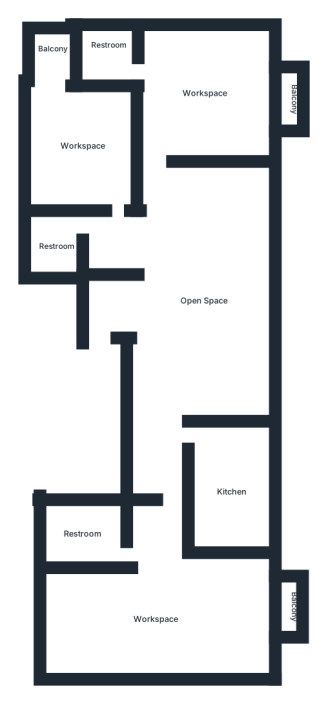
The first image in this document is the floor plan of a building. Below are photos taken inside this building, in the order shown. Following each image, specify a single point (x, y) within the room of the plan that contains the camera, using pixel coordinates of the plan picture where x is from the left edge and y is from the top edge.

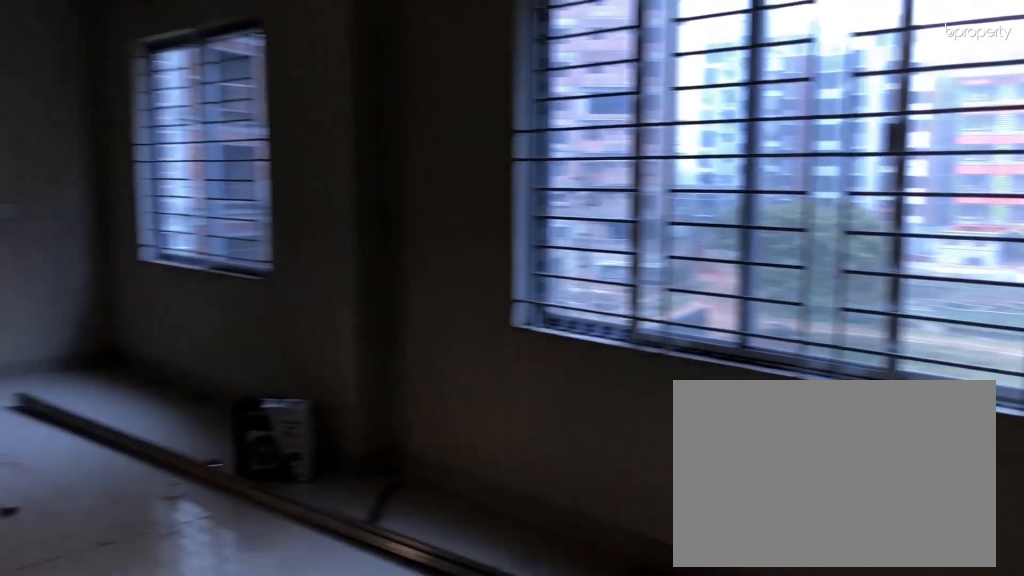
(197, 288)
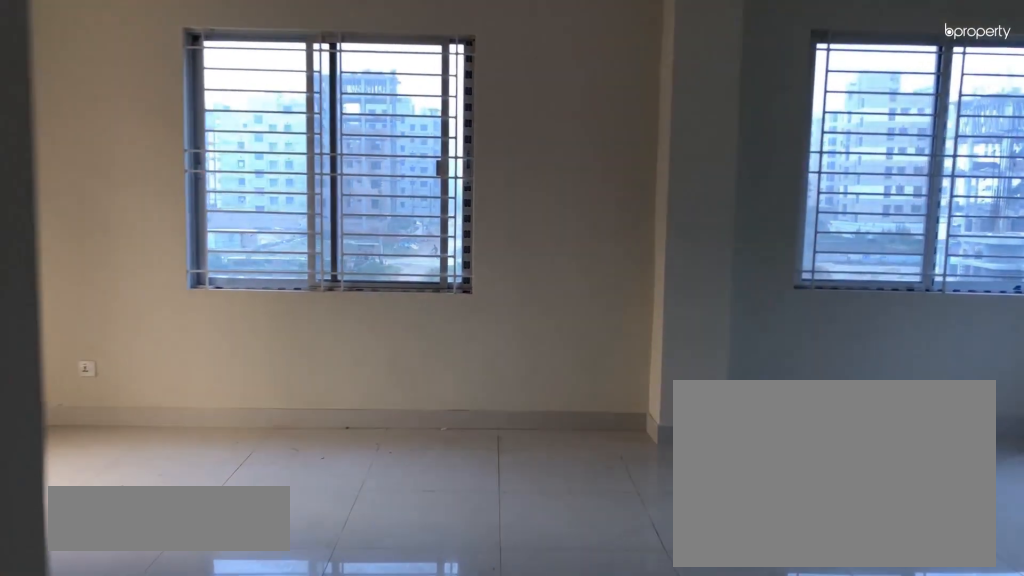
(158, 621)
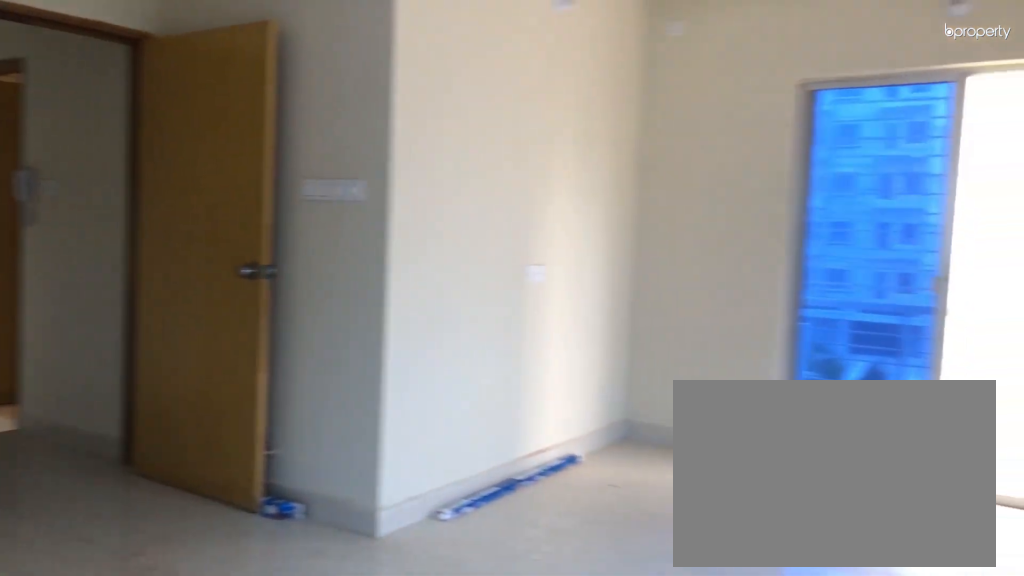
(158, 621)
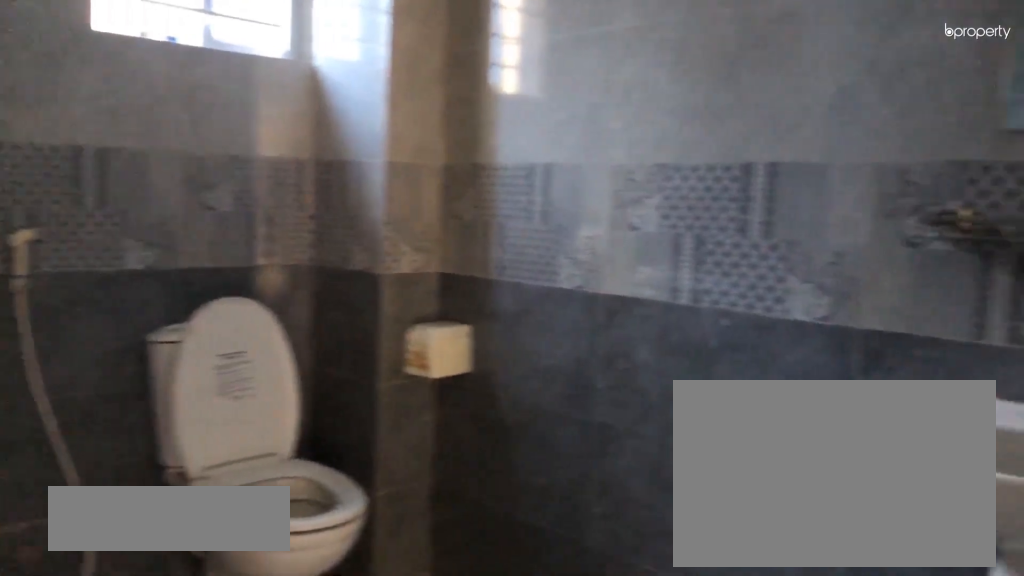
(82, 535)
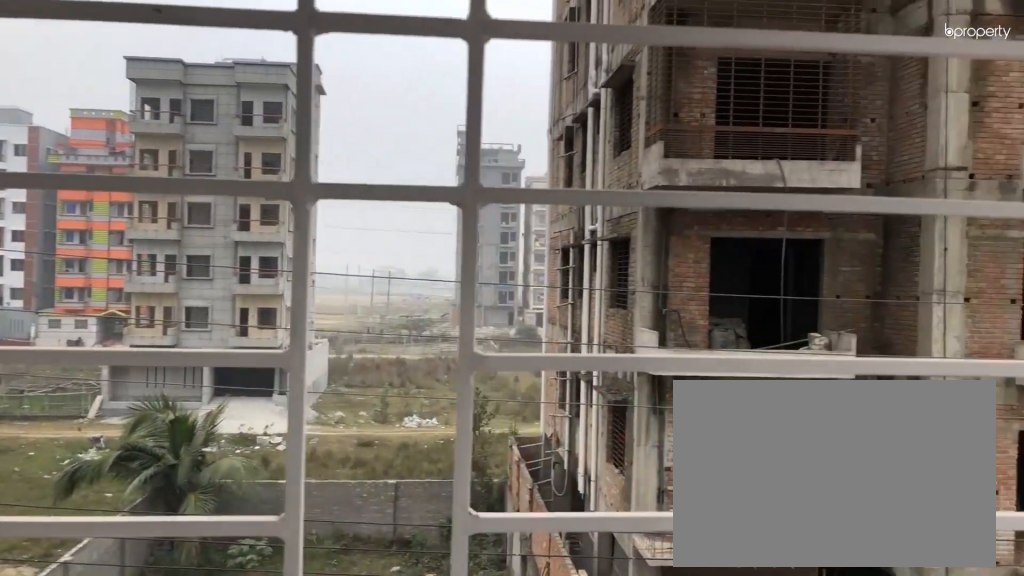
(284, 615)
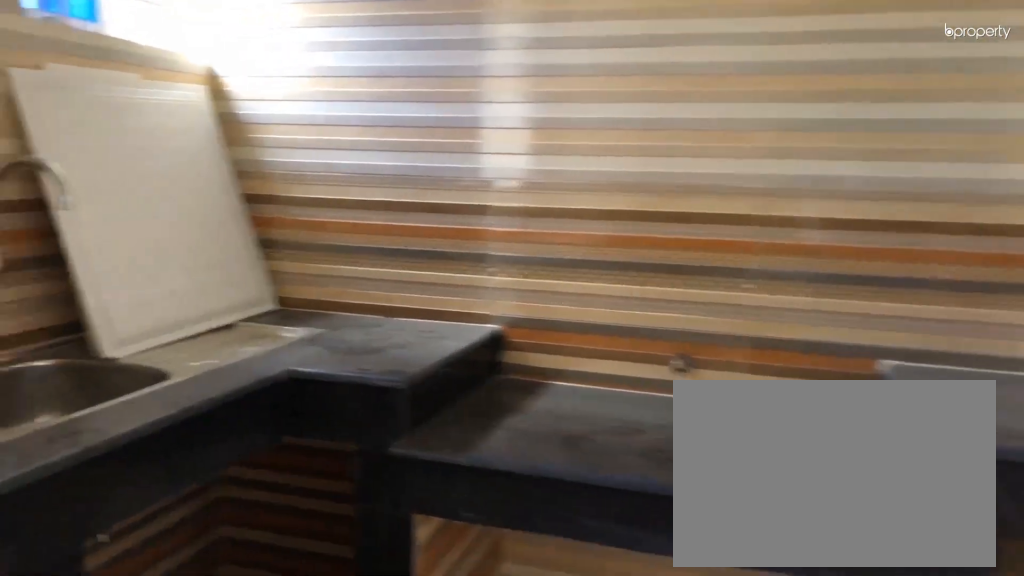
(227, 485)
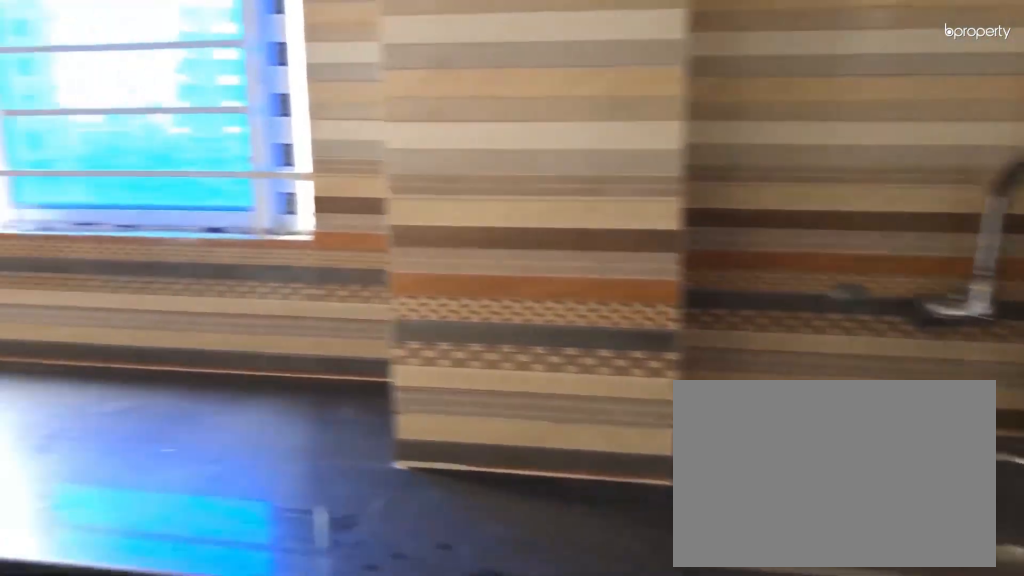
(227, 485)
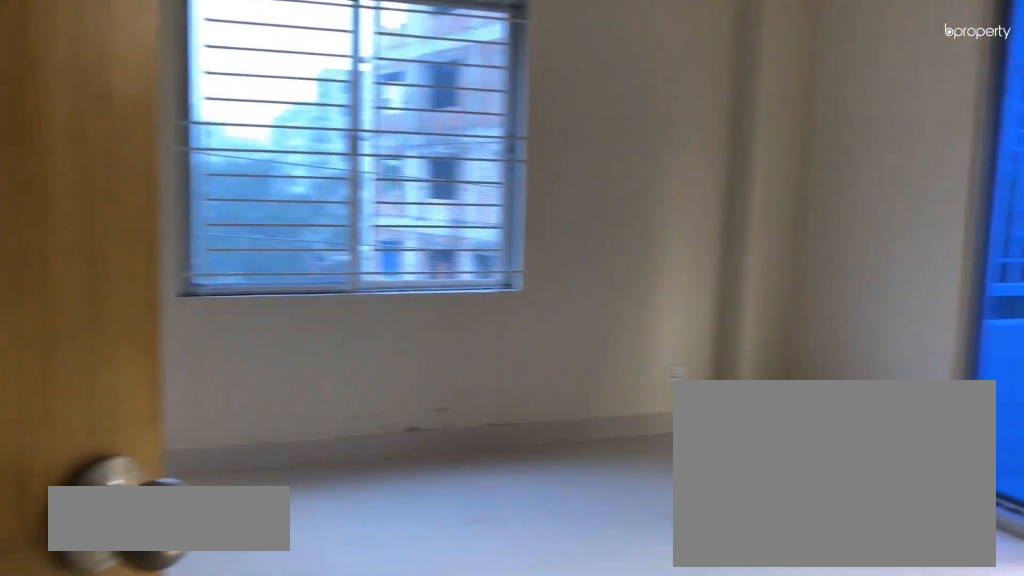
(201, 91)
